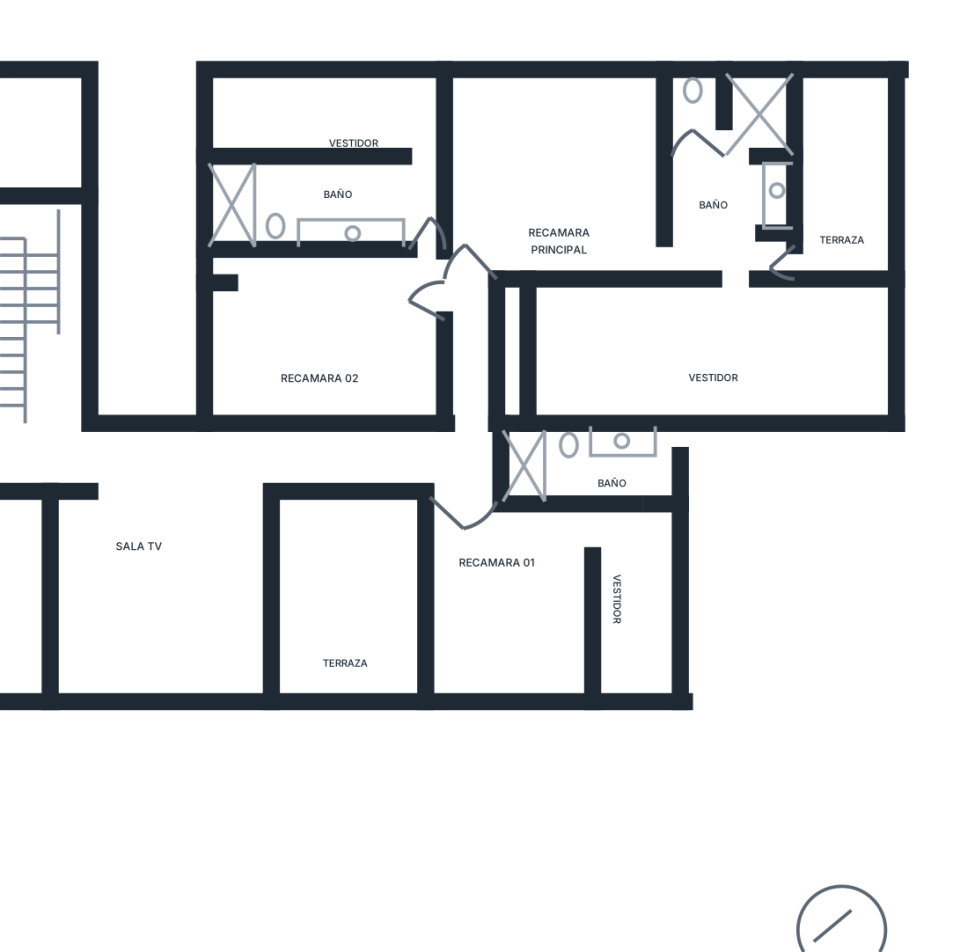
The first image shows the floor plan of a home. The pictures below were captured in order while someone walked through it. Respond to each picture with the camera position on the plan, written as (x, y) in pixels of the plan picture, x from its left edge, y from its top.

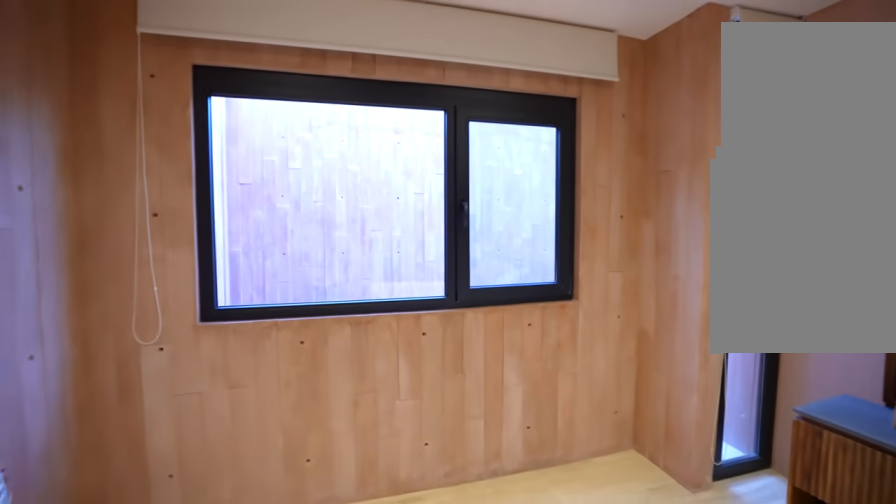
(394, 355)
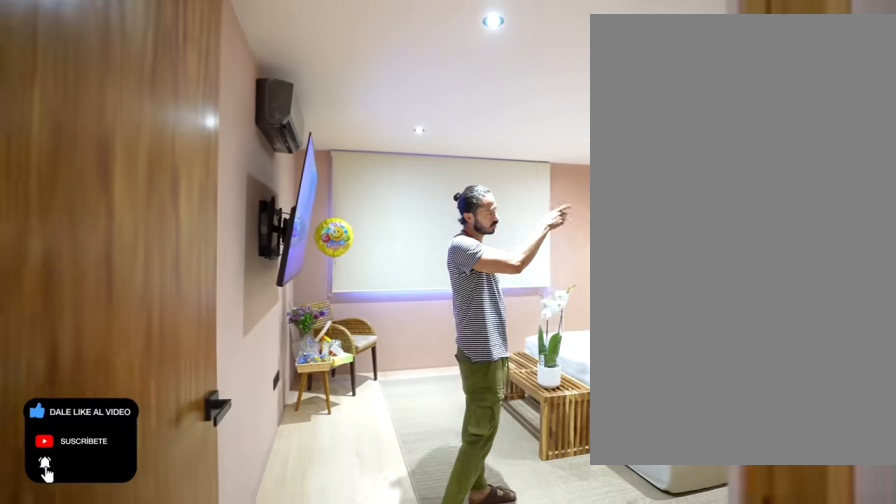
(460, 305)
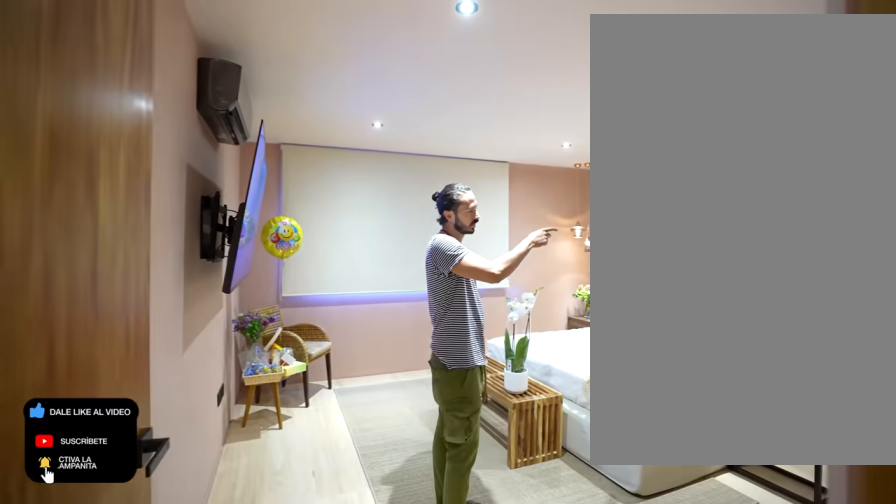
(466, 299)
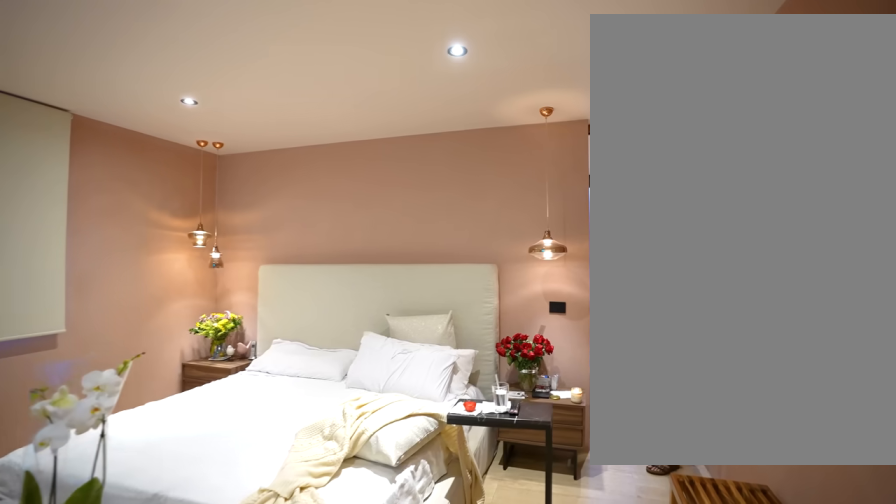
(492, 257)
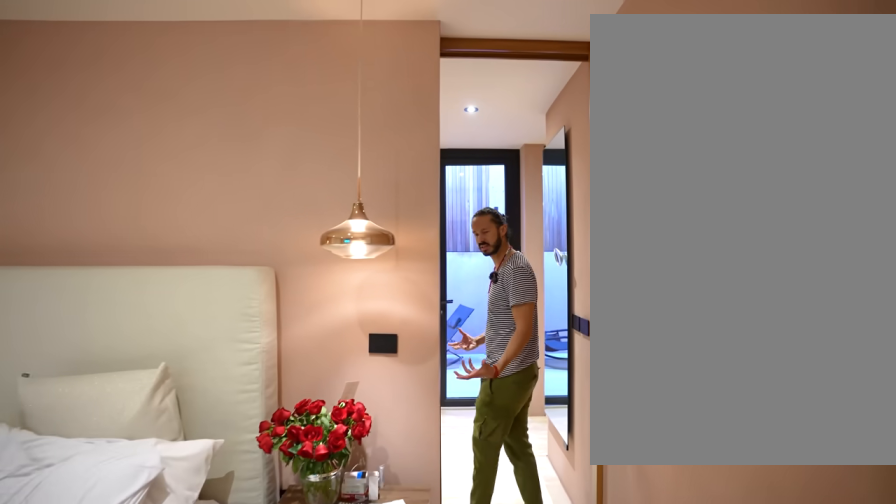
(502, 251)
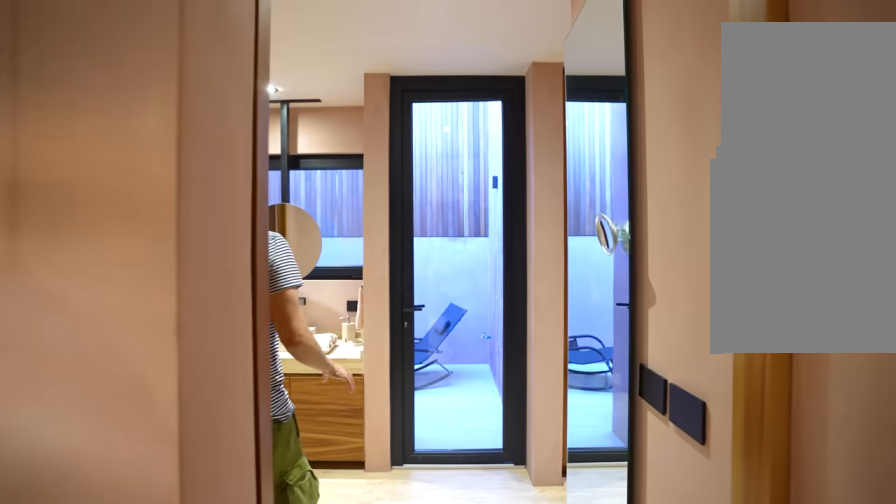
(561, 247)
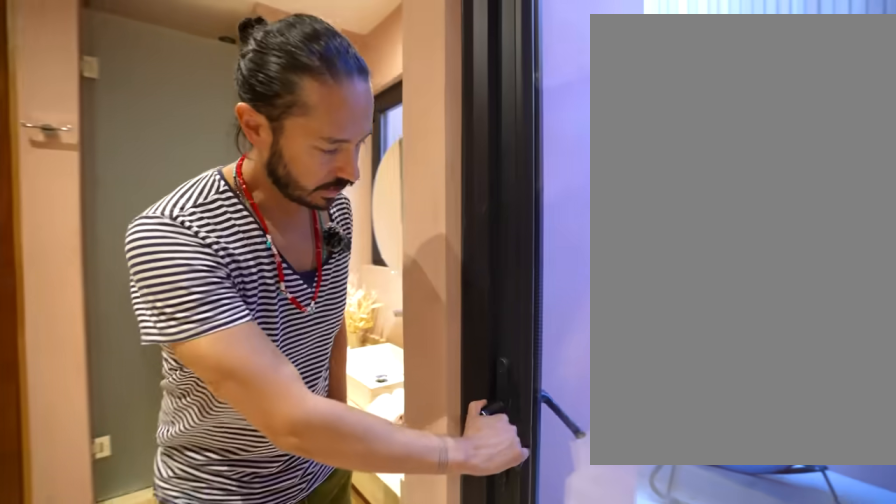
(727, 304)
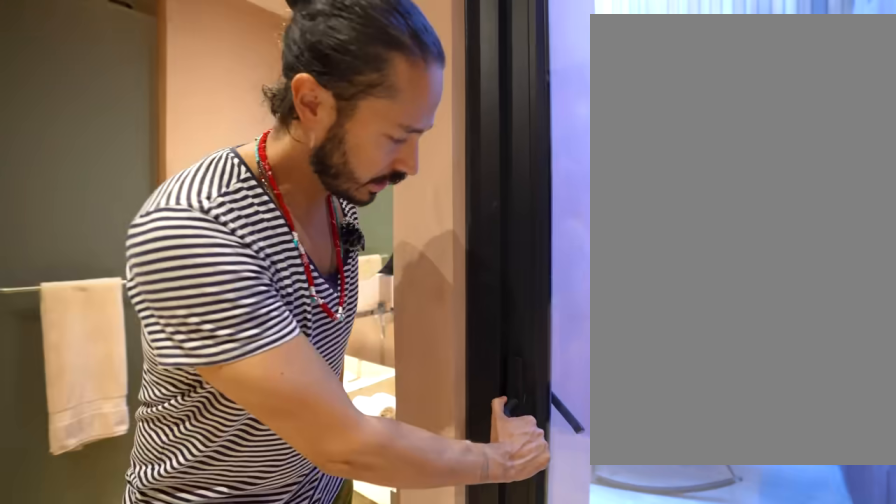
(732, 301)
